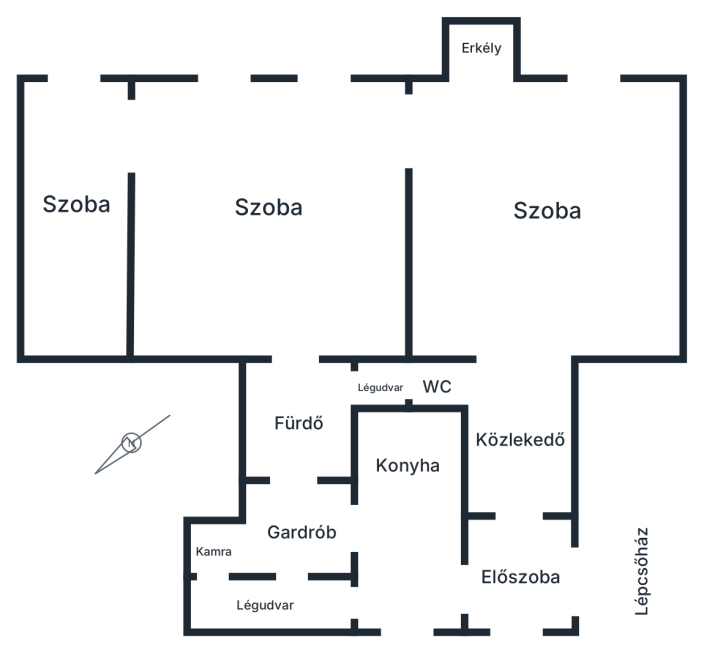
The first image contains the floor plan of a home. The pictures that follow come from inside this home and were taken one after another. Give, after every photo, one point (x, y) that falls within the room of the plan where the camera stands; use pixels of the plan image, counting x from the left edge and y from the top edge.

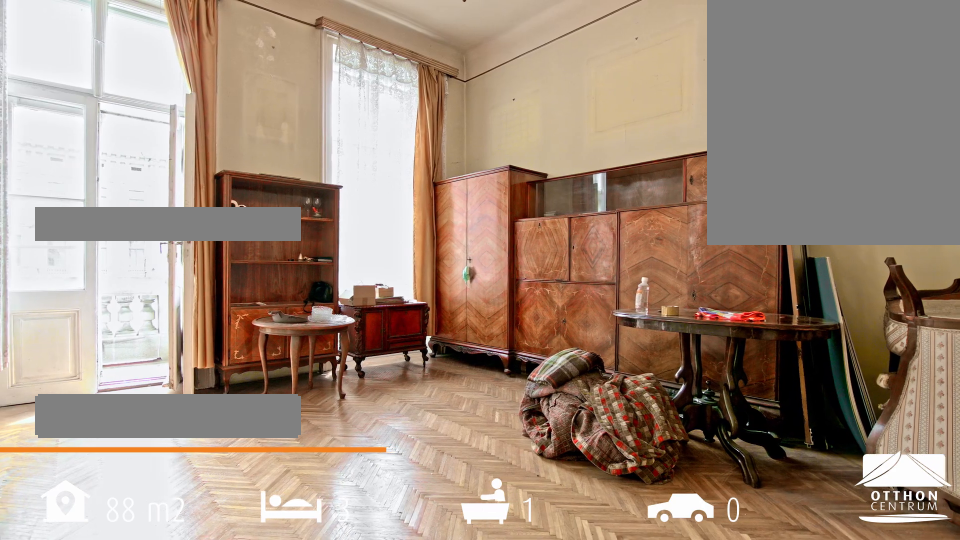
(546, 209)
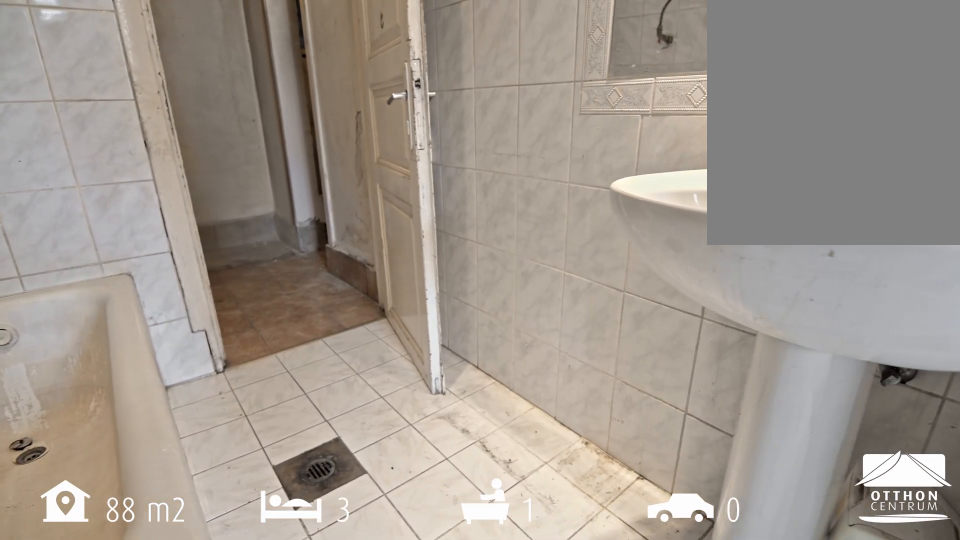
(307, 415)
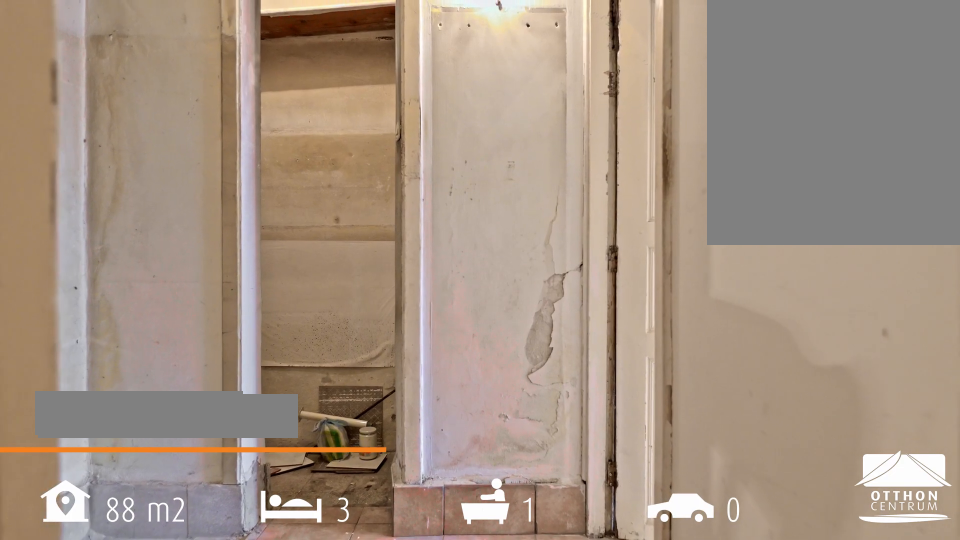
(300, 528)
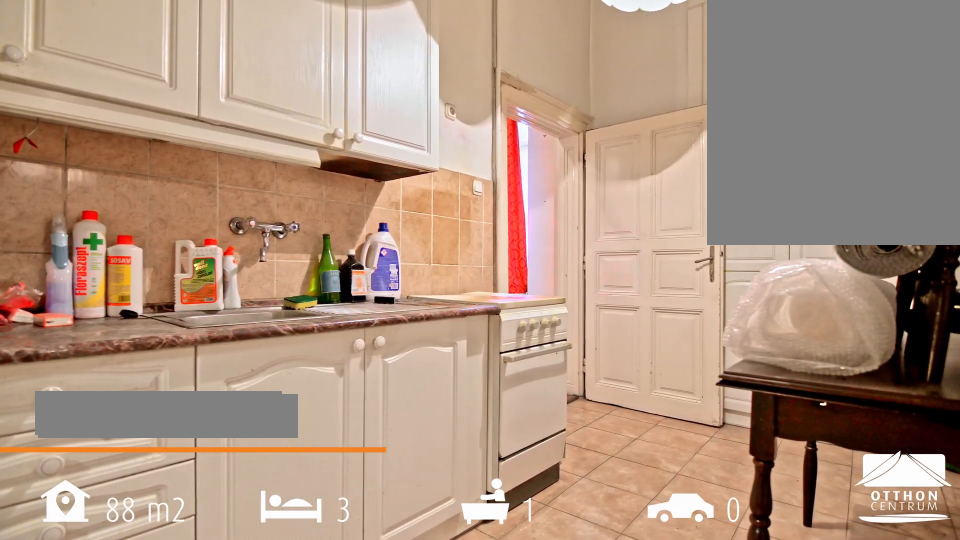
(410, 525)
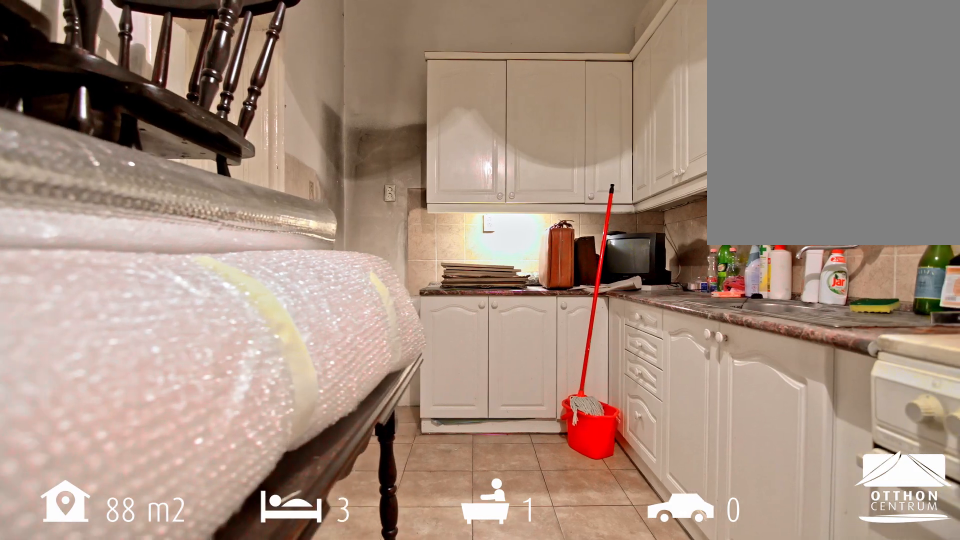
(410, 525)
